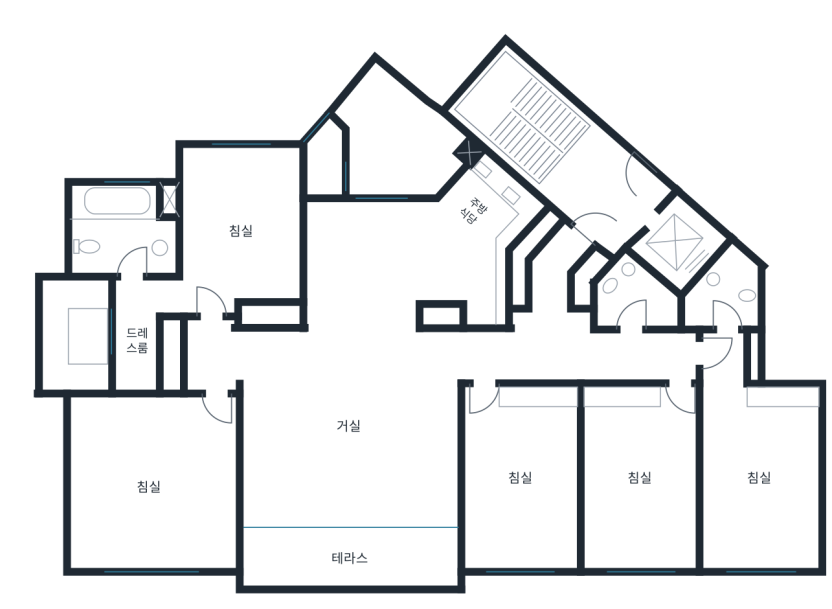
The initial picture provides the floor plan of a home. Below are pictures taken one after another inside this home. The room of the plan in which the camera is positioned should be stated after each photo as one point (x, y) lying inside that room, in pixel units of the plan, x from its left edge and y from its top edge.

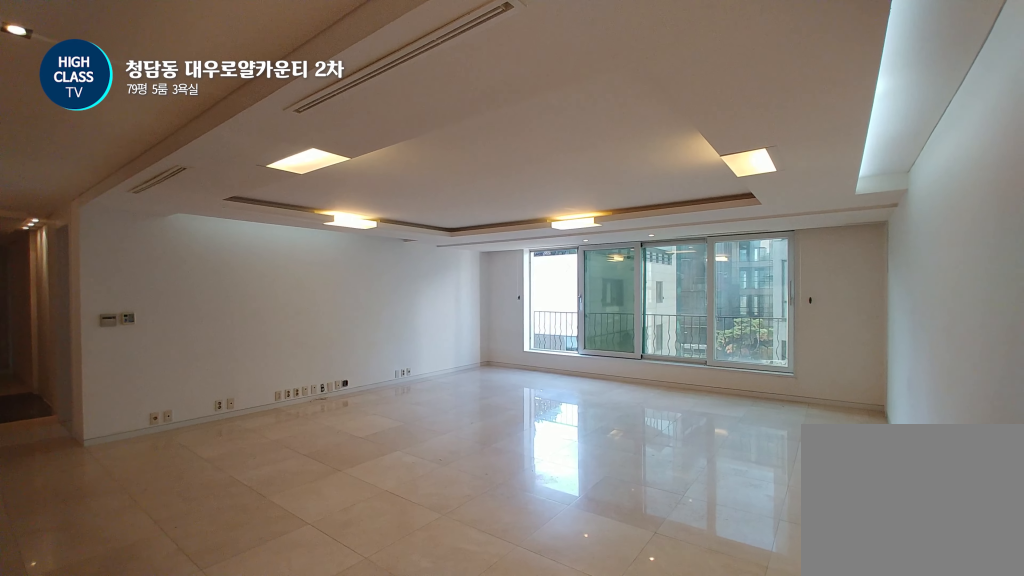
(381, 335)
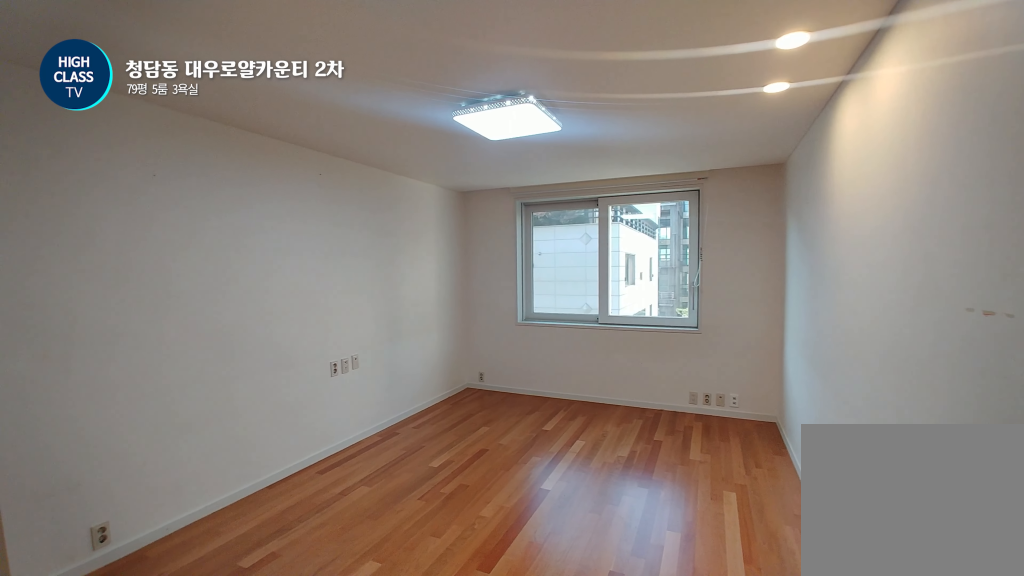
(521, 477)
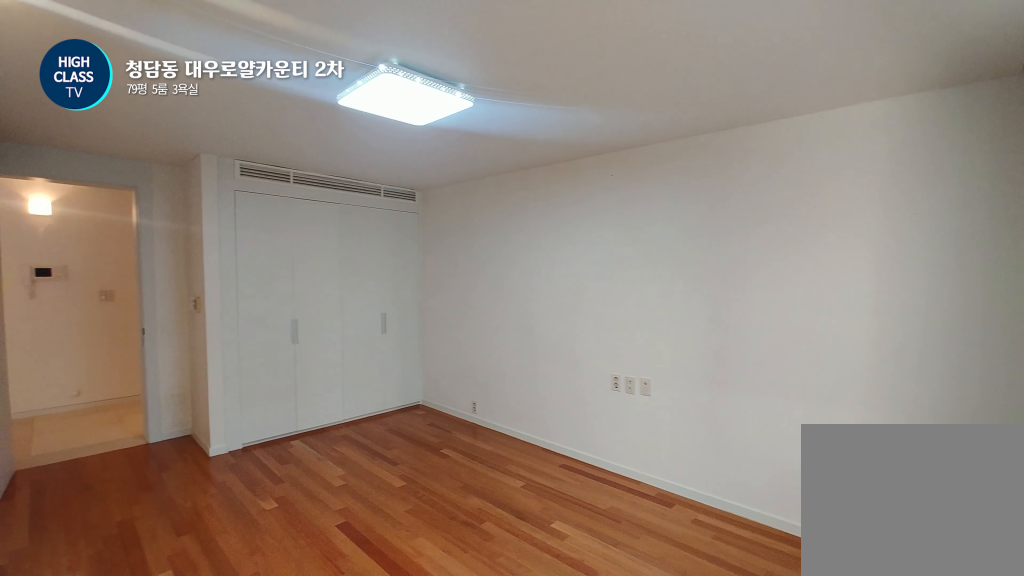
(521, 477)
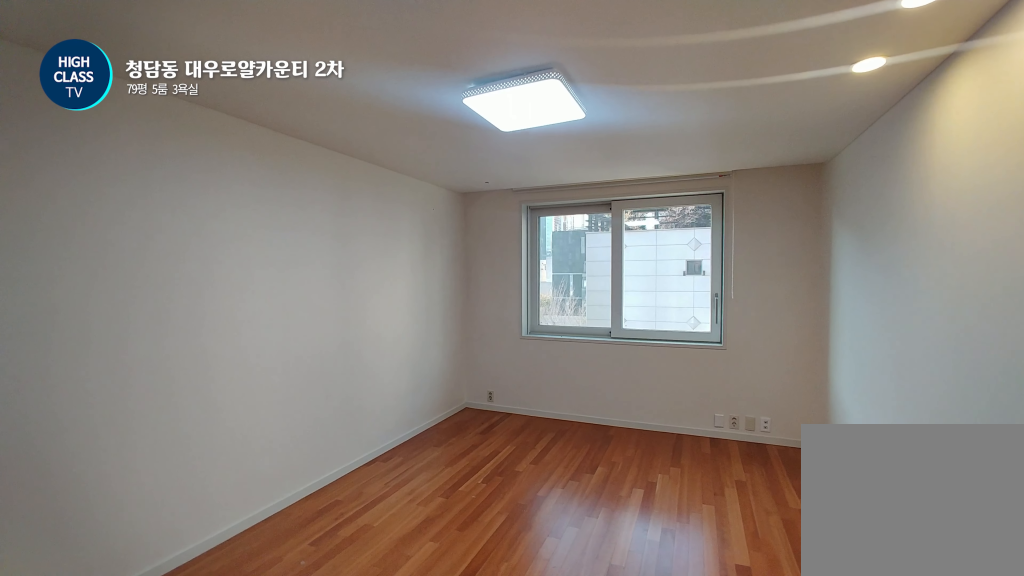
(755, 478)
